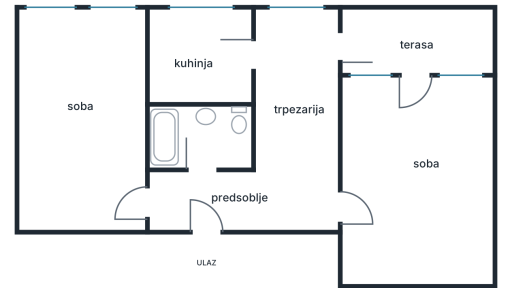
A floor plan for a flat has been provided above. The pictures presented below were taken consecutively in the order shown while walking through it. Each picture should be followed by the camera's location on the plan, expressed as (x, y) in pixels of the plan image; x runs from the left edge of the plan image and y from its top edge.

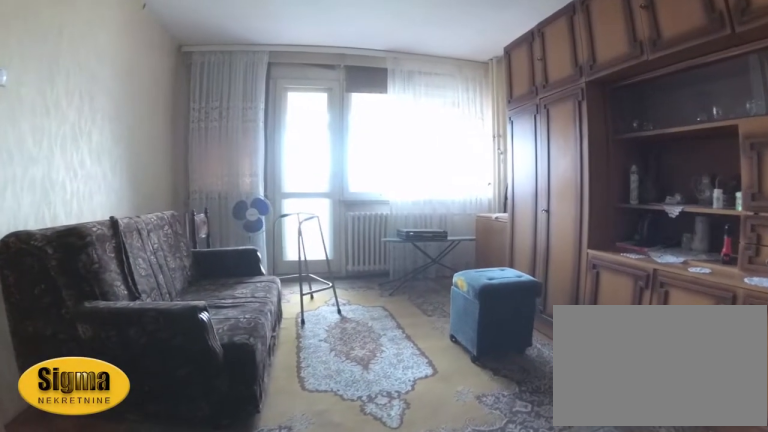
(419, 252)
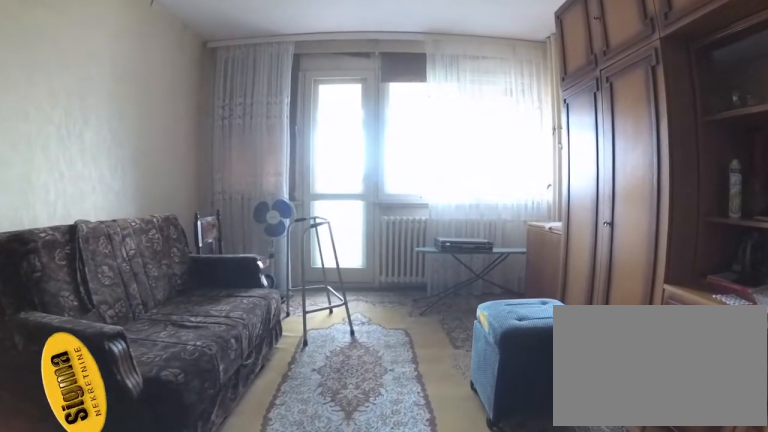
(420, 231)
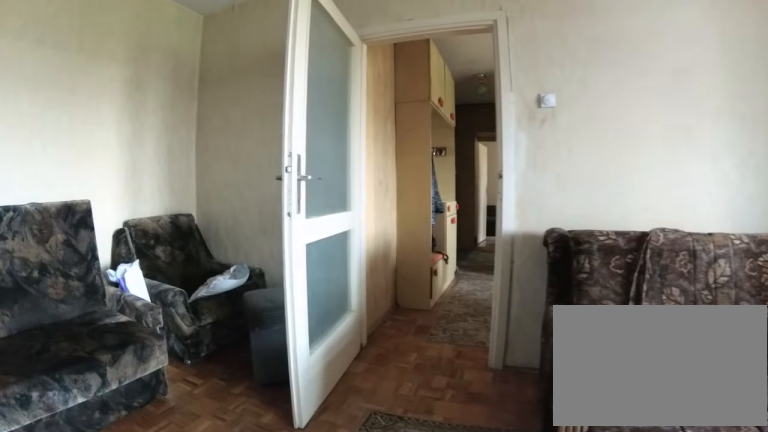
(422, 188)
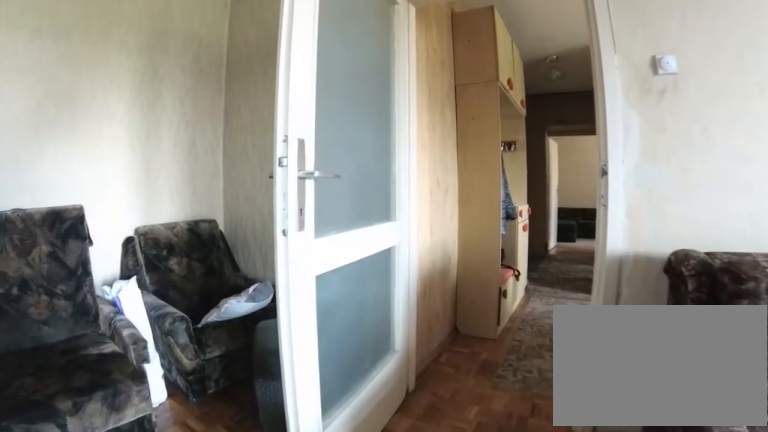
(411, 196)
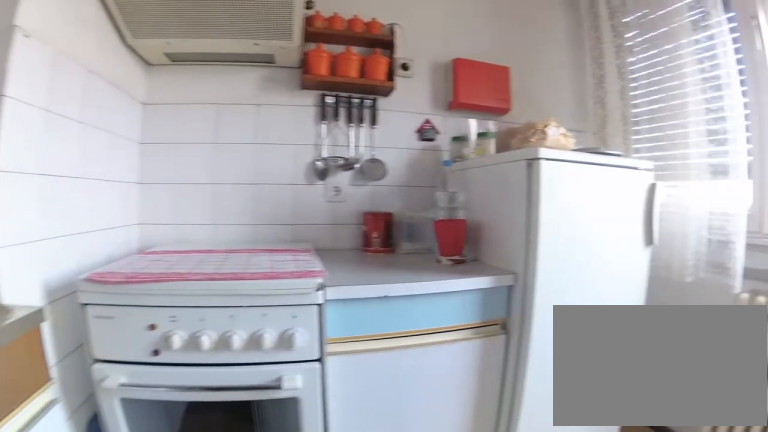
(198, 65)
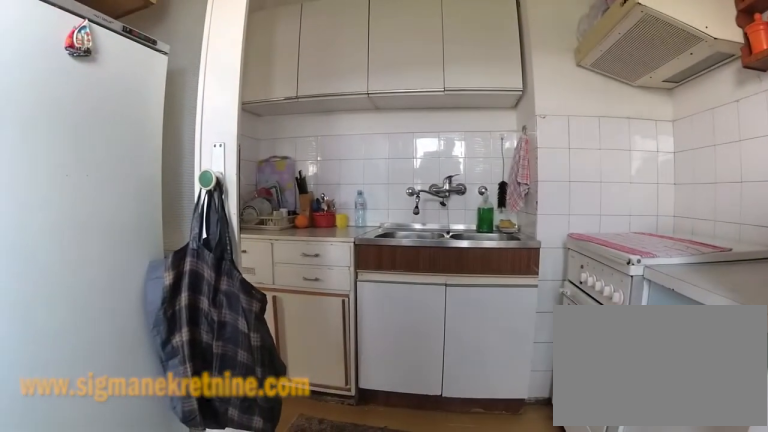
(186, 19)
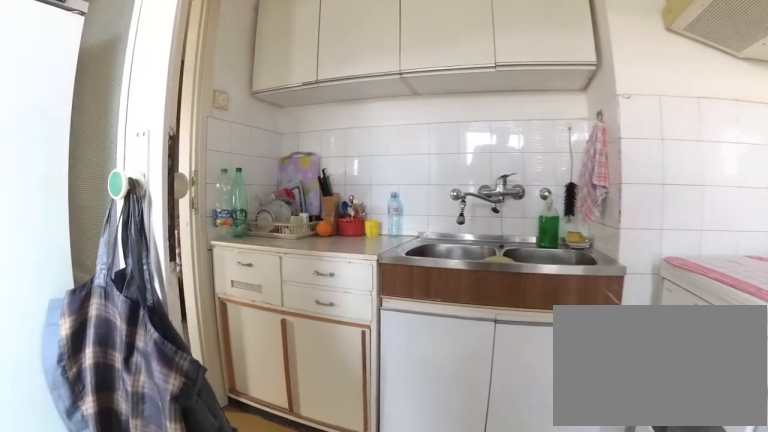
(191, 47)
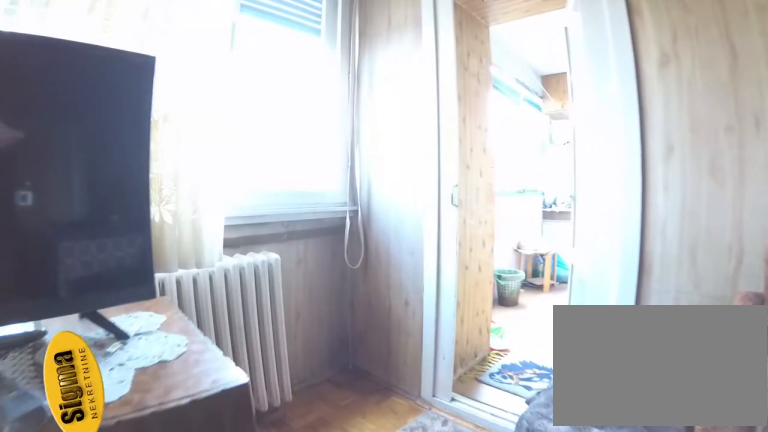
(267, 65)
